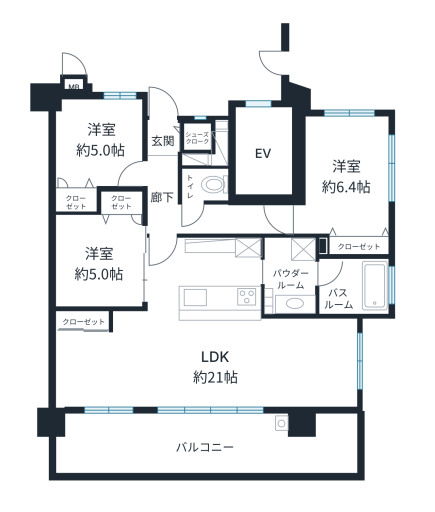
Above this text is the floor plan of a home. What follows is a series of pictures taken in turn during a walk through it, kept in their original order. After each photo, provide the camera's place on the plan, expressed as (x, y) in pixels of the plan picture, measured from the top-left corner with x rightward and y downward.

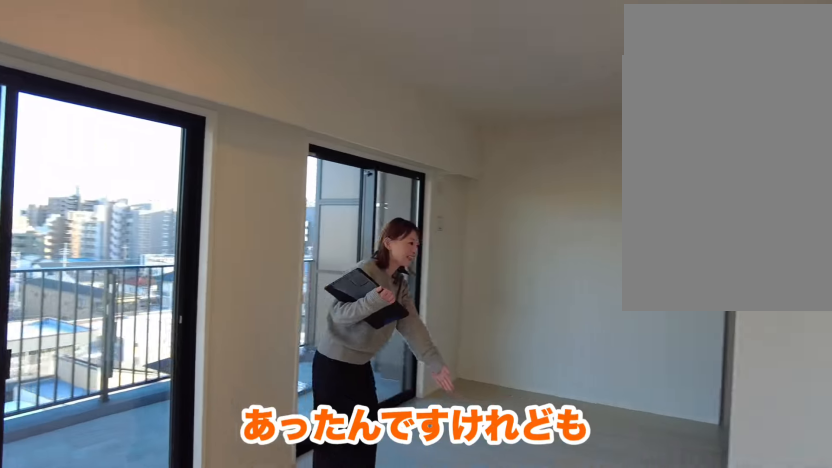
(161, 394)
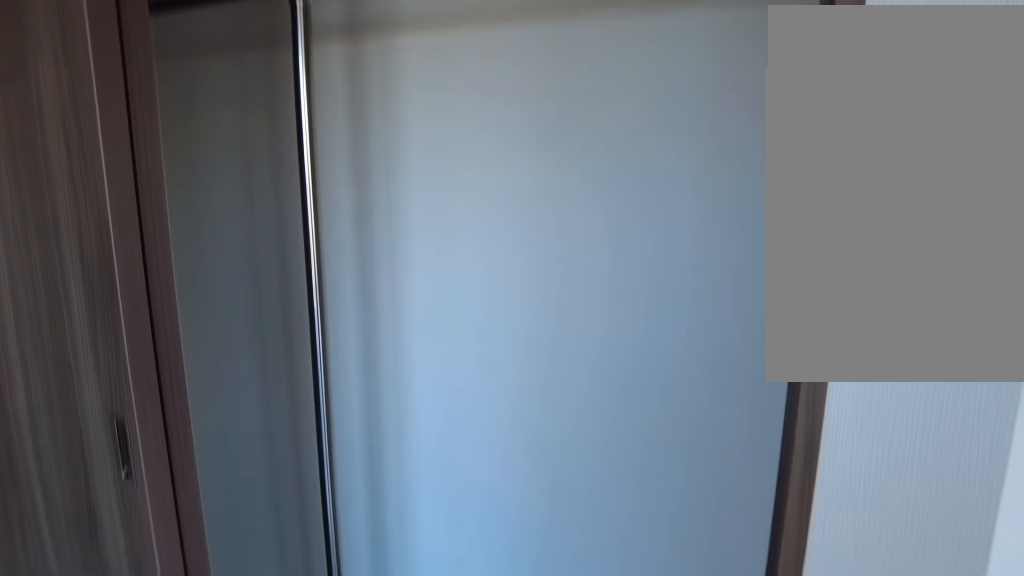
(84, 367)
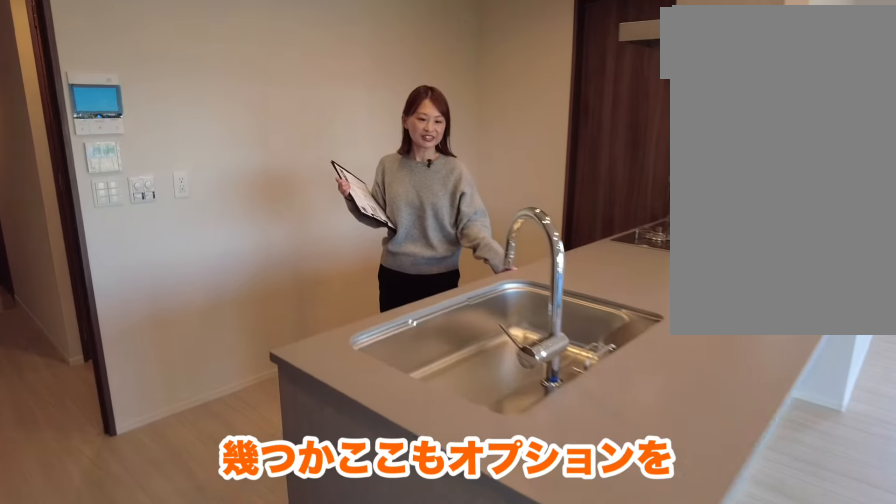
(204, 280)
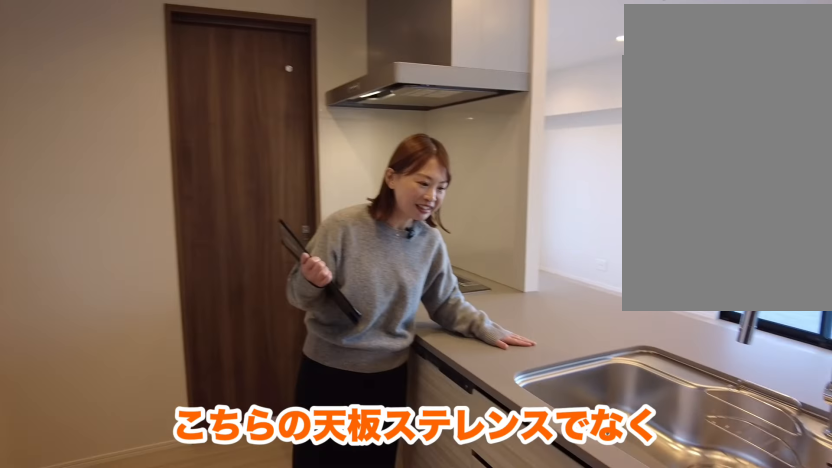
(204, 280)
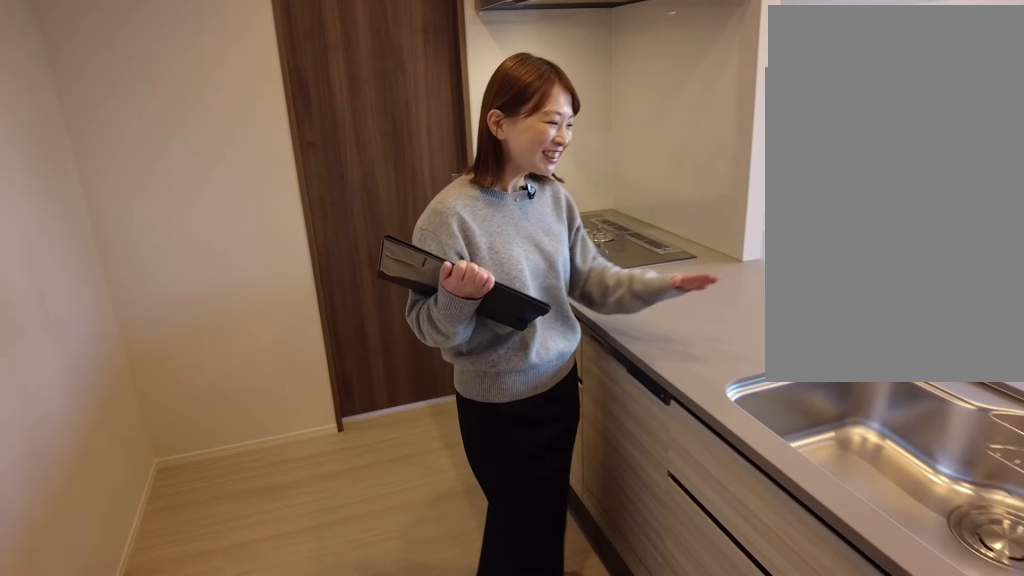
(204, 279)
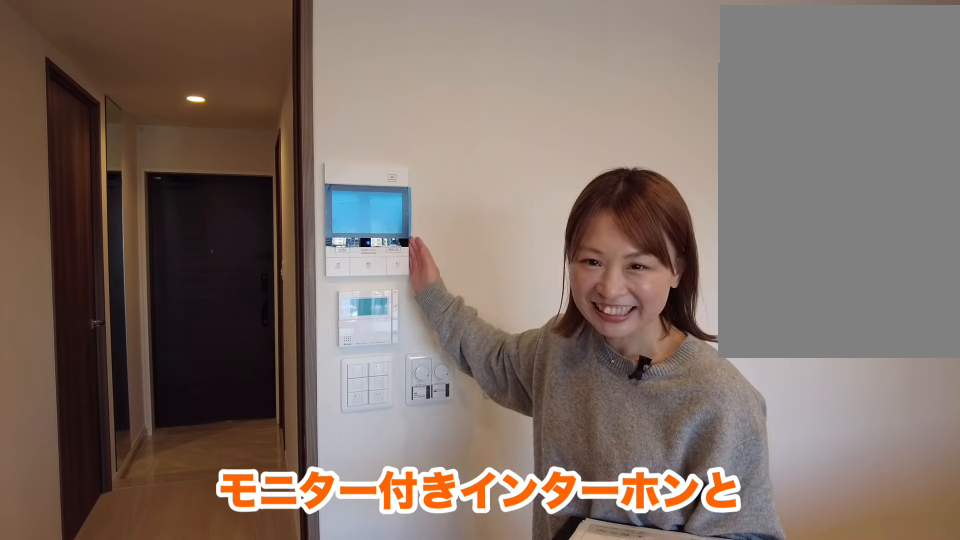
(188, 278)
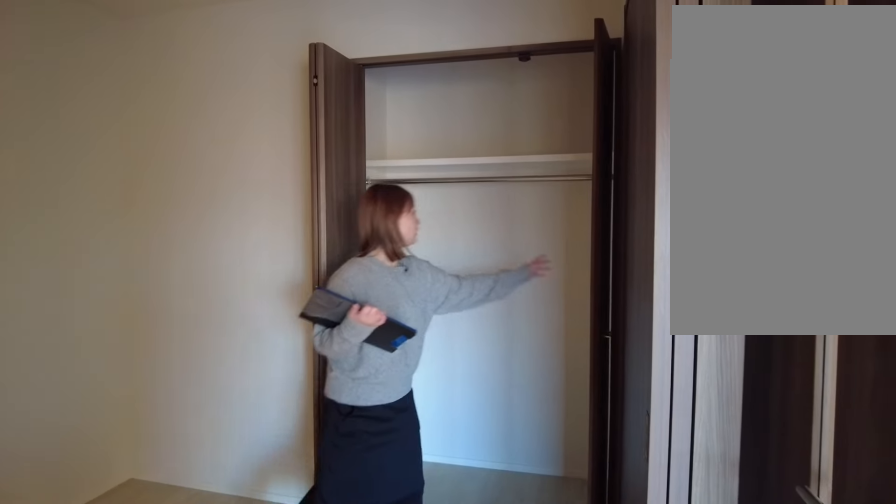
(100, 275)
